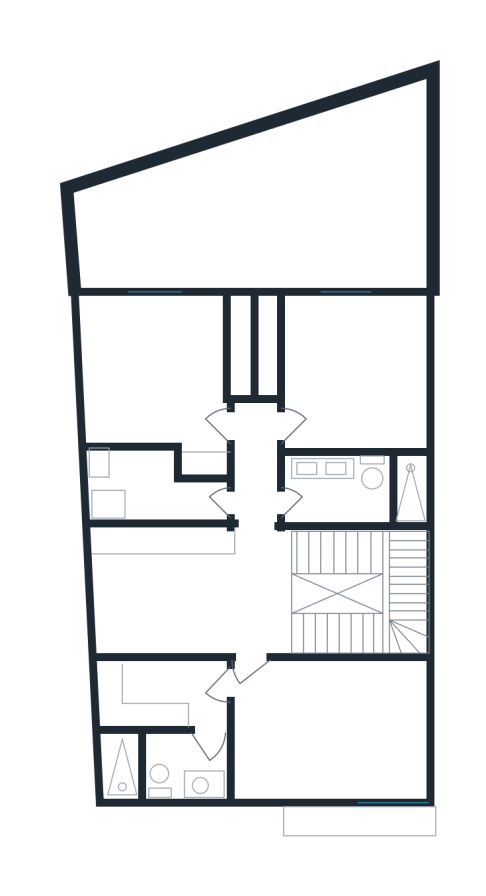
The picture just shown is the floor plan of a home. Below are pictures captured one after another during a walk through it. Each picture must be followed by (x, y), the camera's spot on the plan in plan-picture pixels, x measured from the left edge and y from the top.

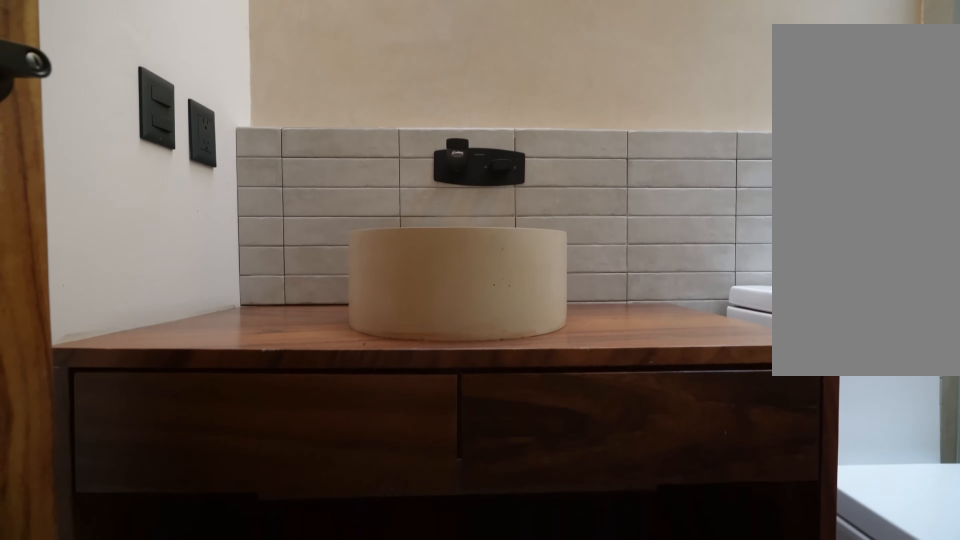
(208, 752)
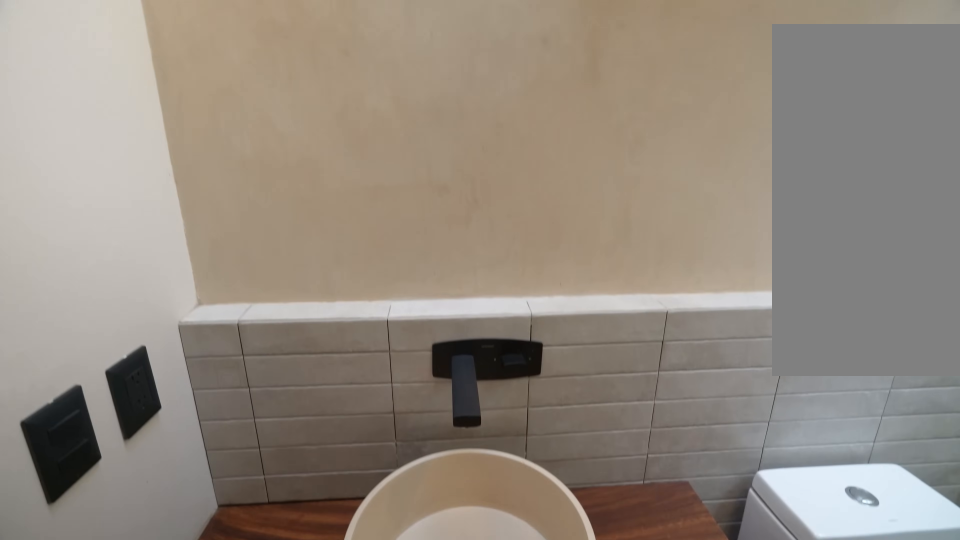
(194, 752)
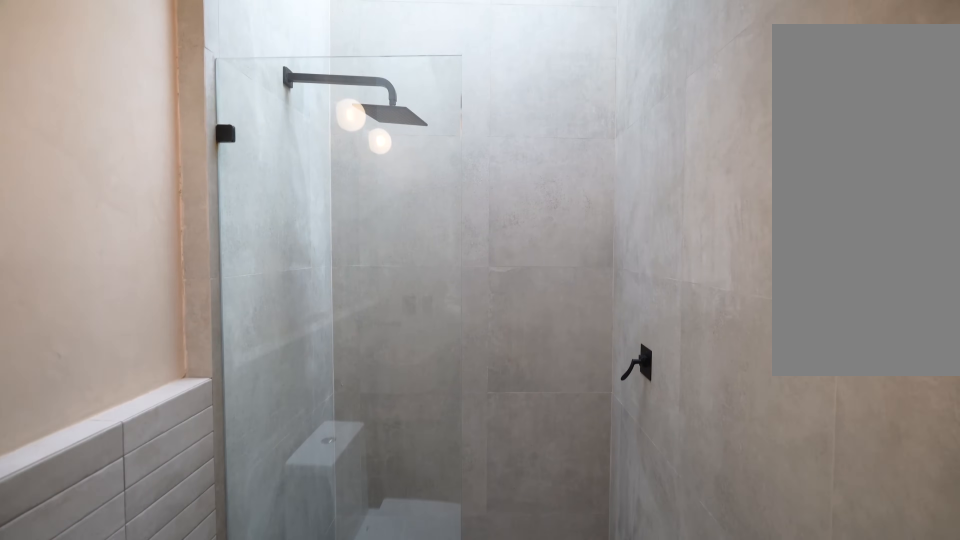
(193, 744)
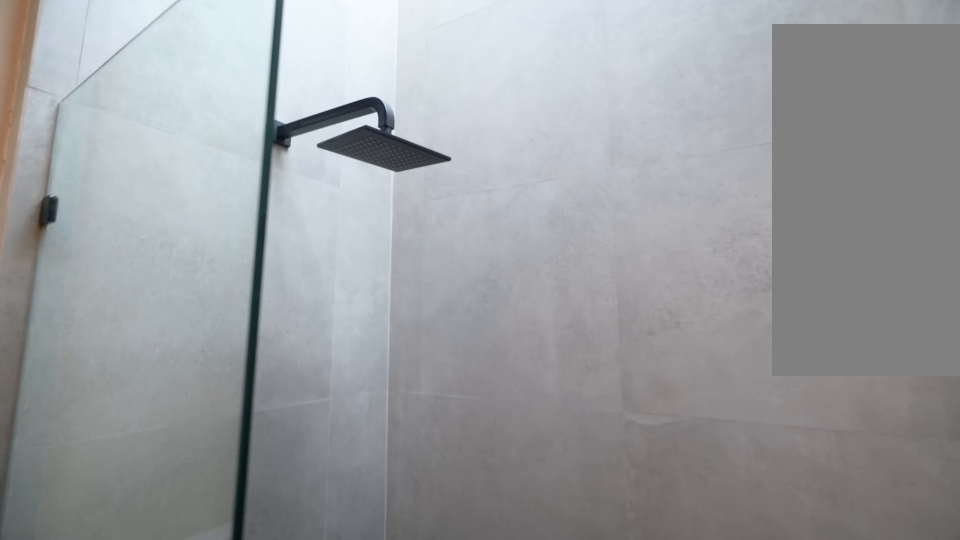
(174, 753)
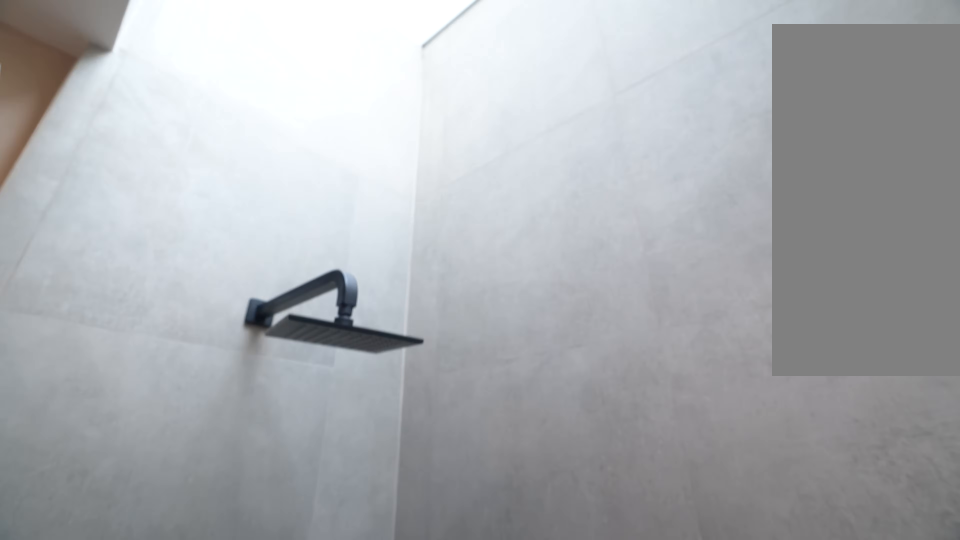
(154, 754)
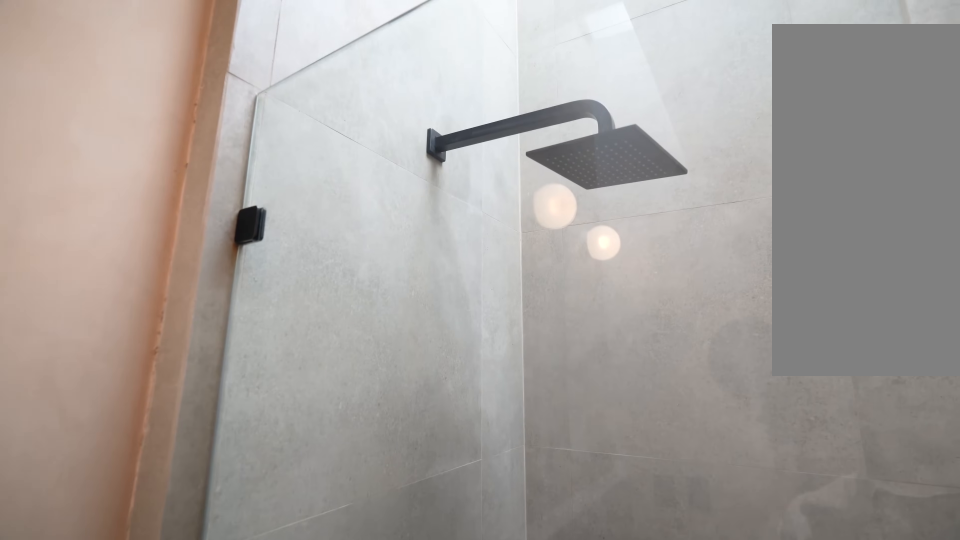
(143, 757)
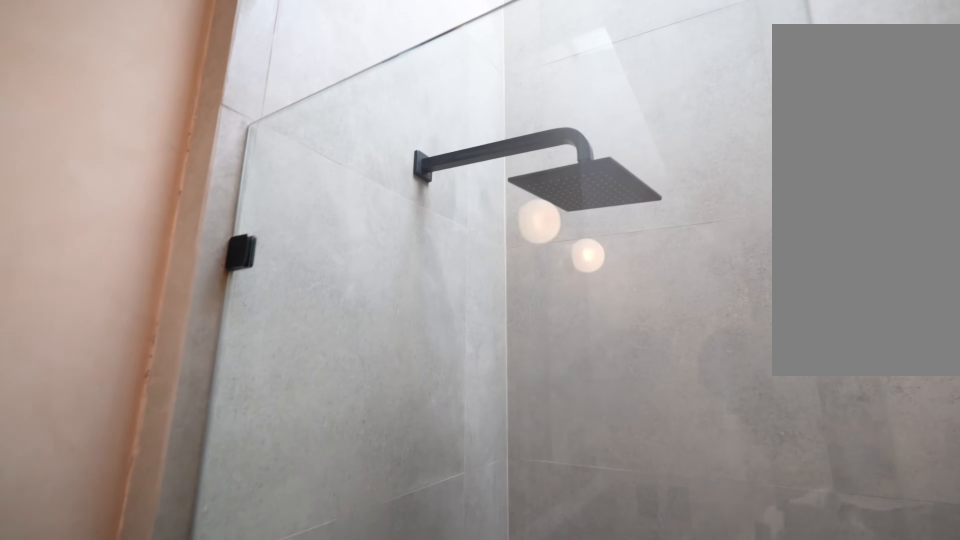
(135, 771)
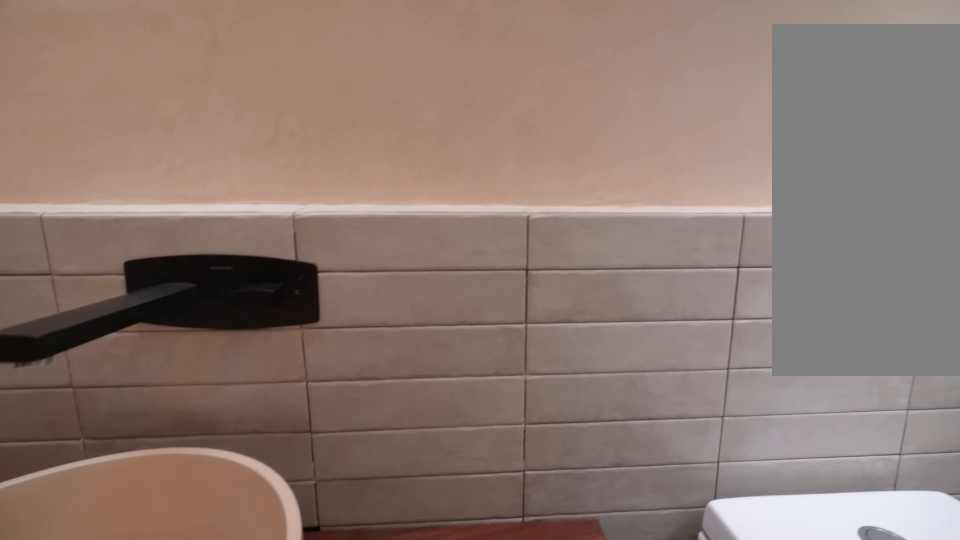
(160, 774)
